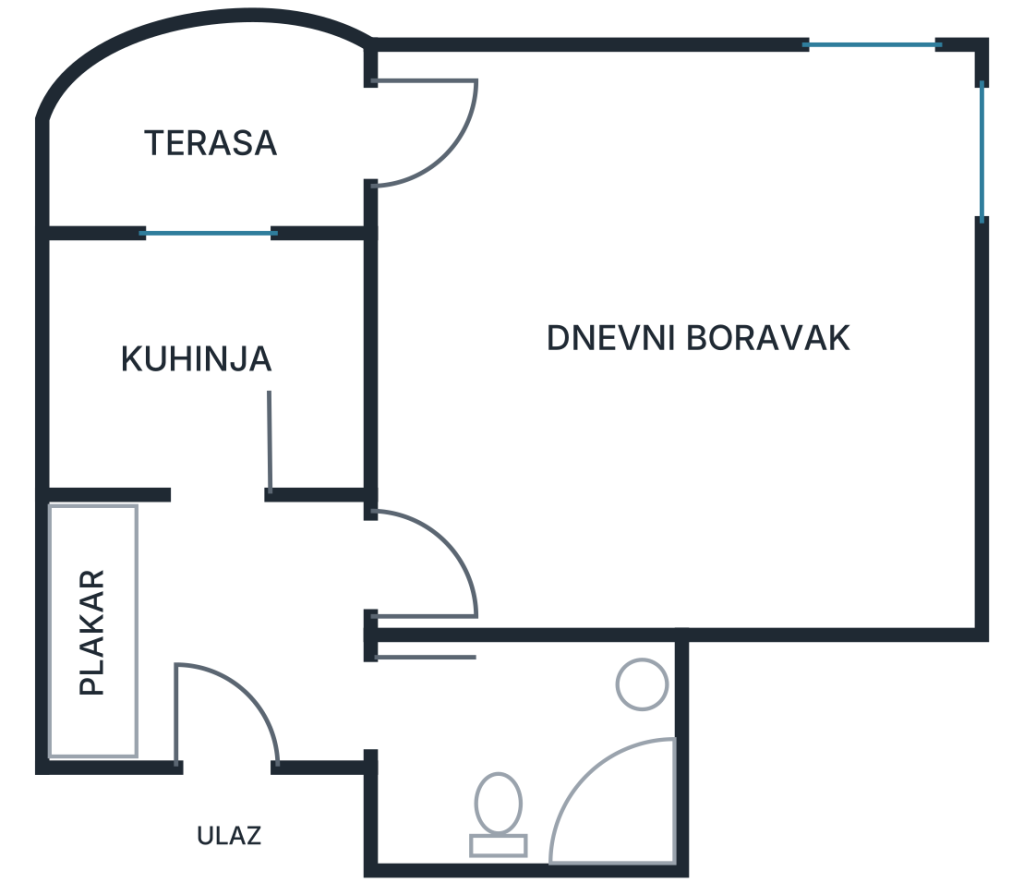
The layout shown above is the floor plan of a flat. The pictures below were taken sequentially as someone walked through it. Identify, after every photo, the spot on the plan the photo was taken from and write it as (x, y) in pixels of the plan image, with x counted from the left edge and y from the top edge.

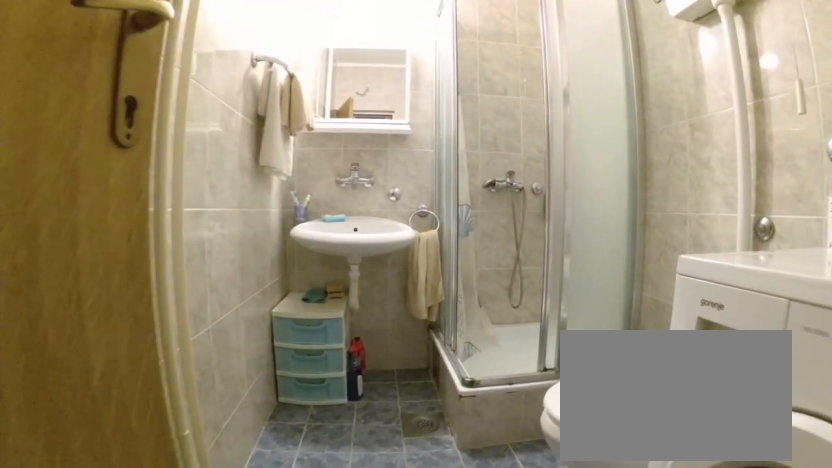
(382, 691)
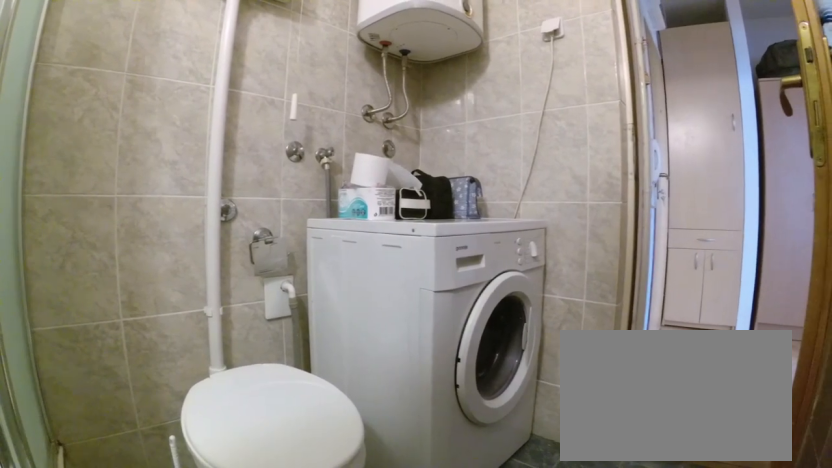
(646, 683)
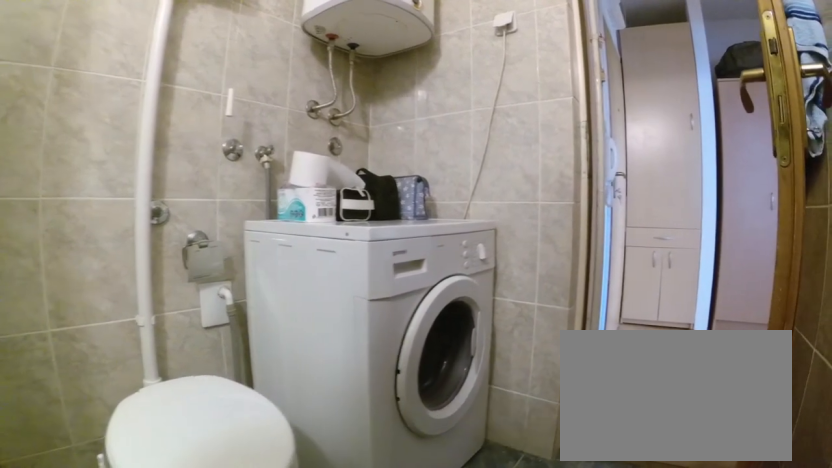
(621, 685)
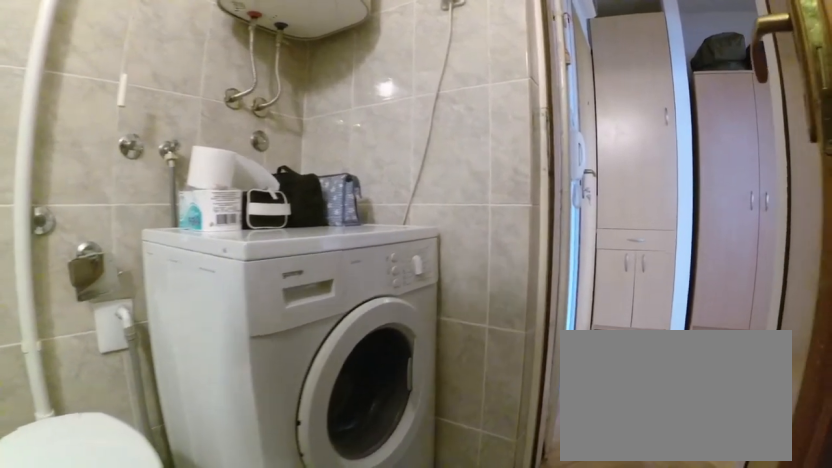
(598, 687)
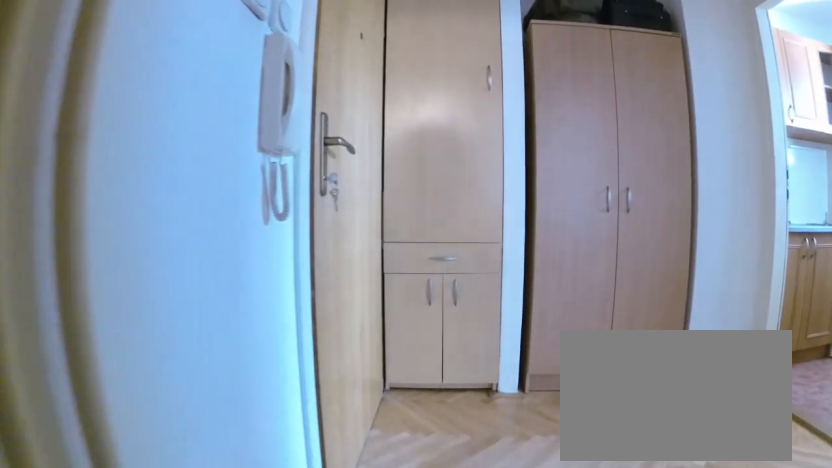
(411, 686)
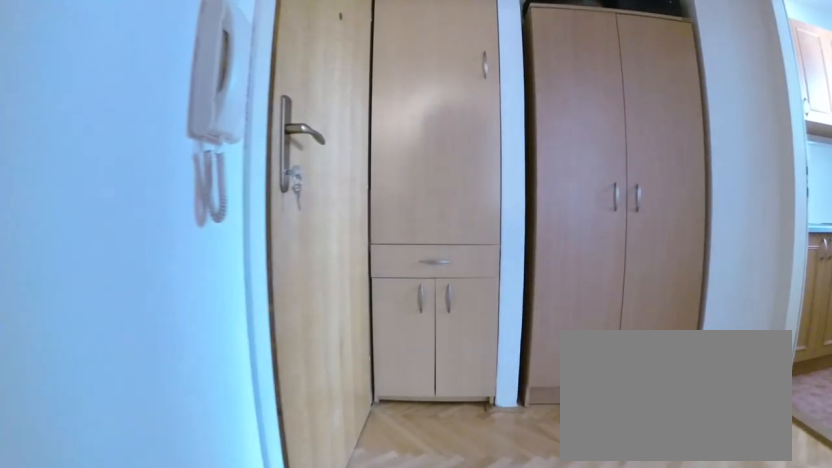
(390, 685)
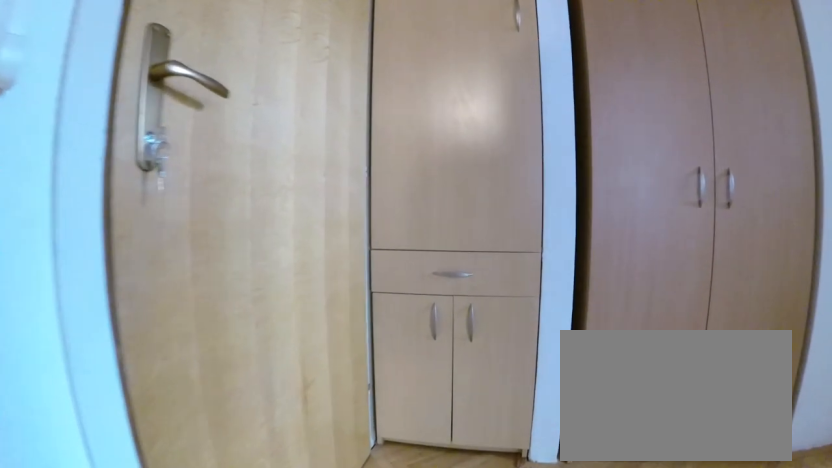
(327, 686)
